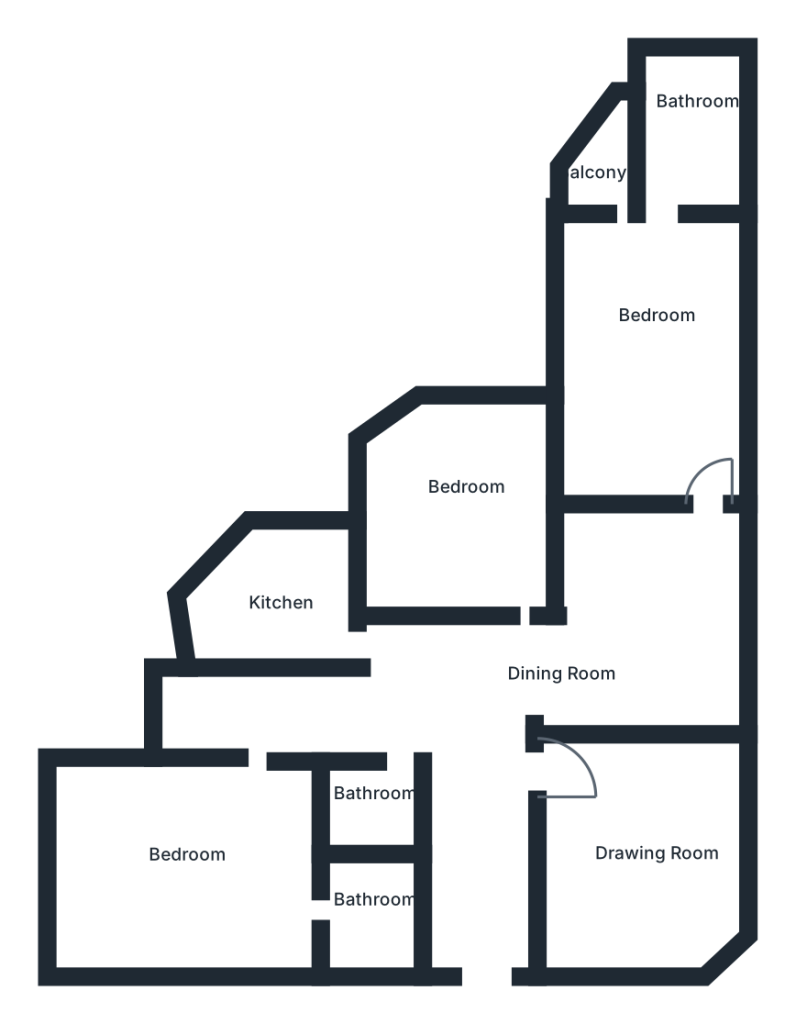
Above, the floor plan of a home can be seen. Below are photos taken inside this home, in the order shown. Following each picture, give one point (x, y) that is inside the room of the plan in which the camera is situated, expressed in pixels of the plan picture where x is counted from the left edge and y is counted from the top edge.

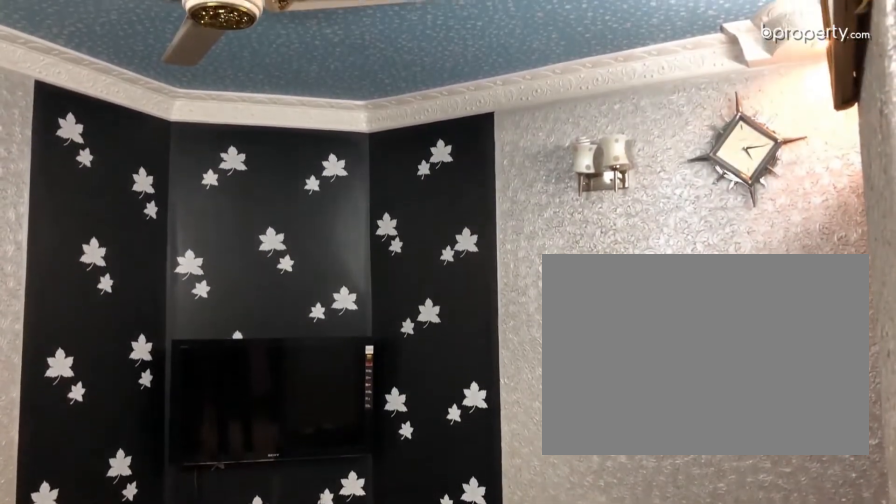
(652, 855)
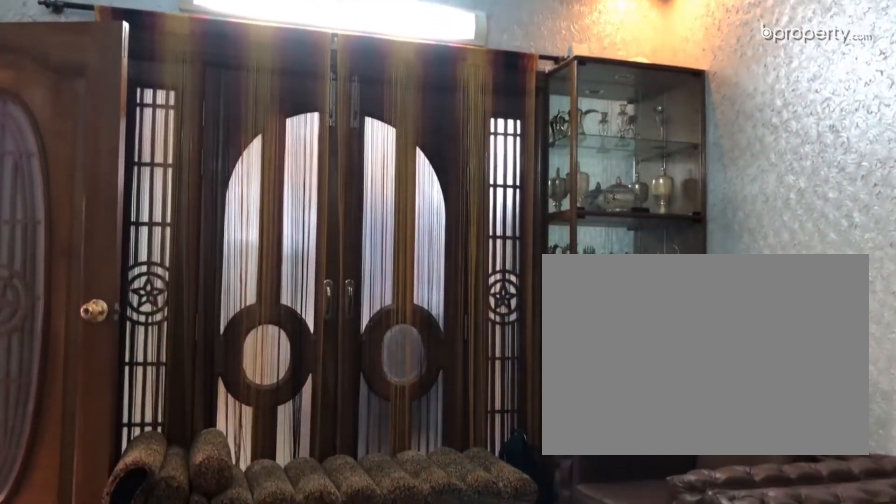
(649, 849)
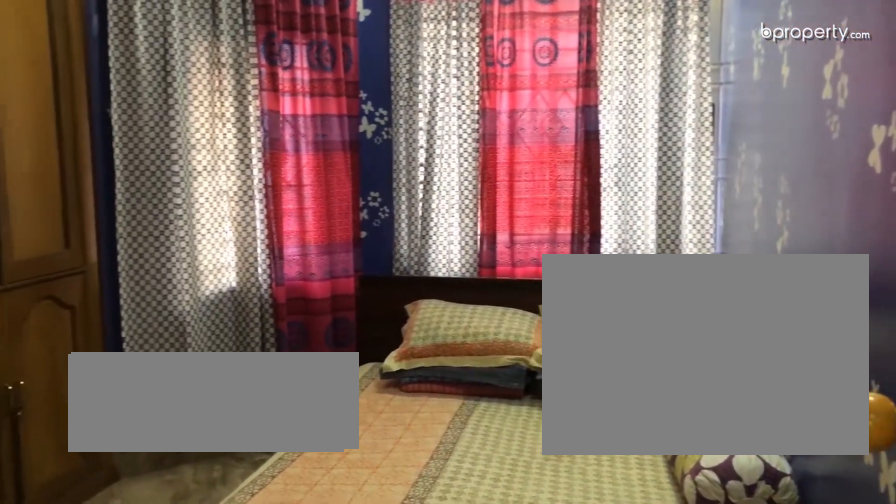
(468, 509)
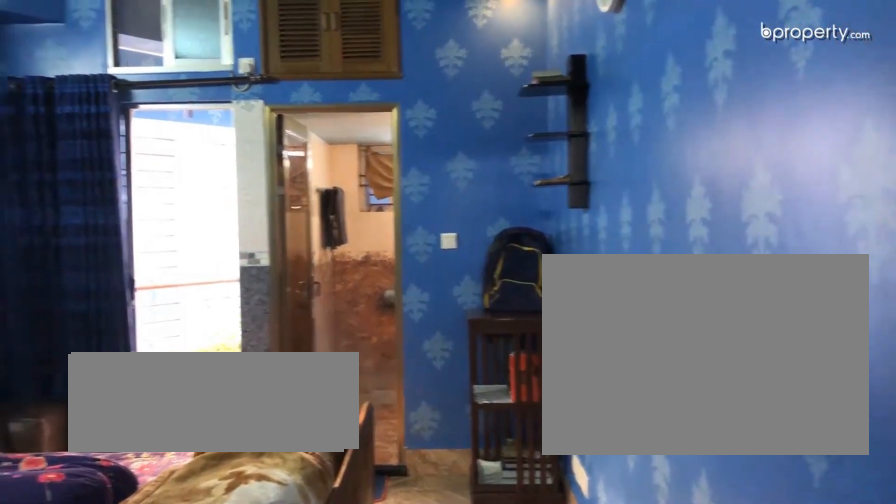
(661, 333)
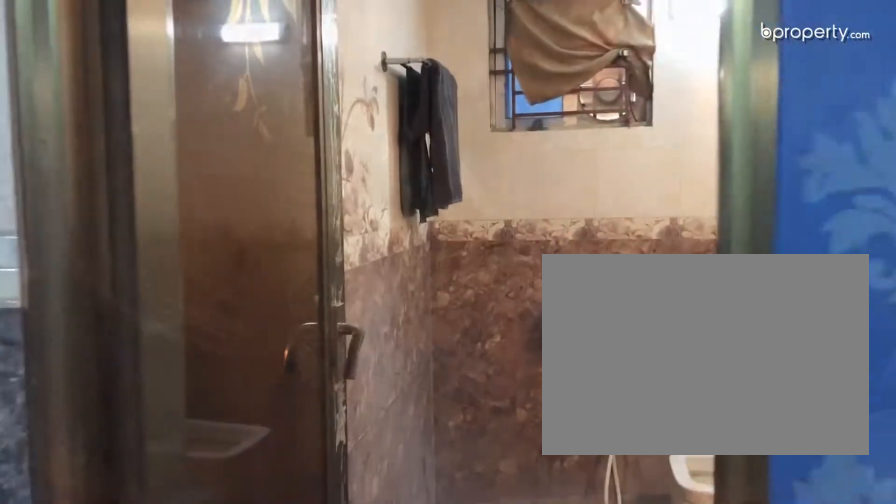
(676, 323)
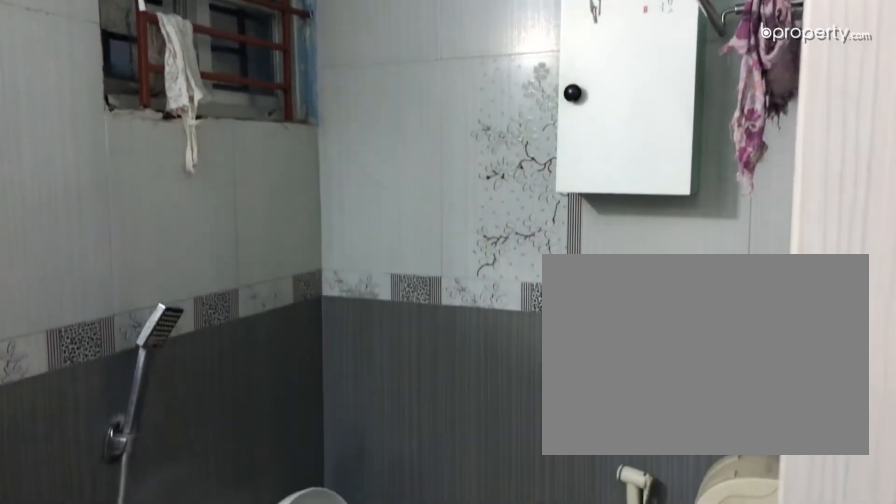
(379, 905)
